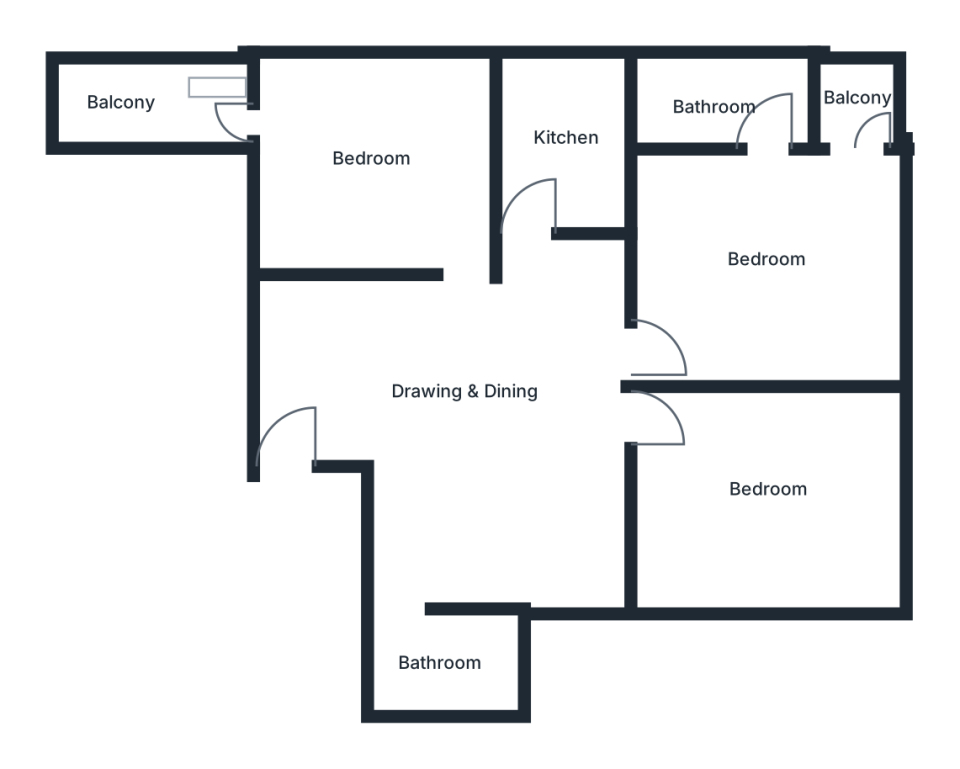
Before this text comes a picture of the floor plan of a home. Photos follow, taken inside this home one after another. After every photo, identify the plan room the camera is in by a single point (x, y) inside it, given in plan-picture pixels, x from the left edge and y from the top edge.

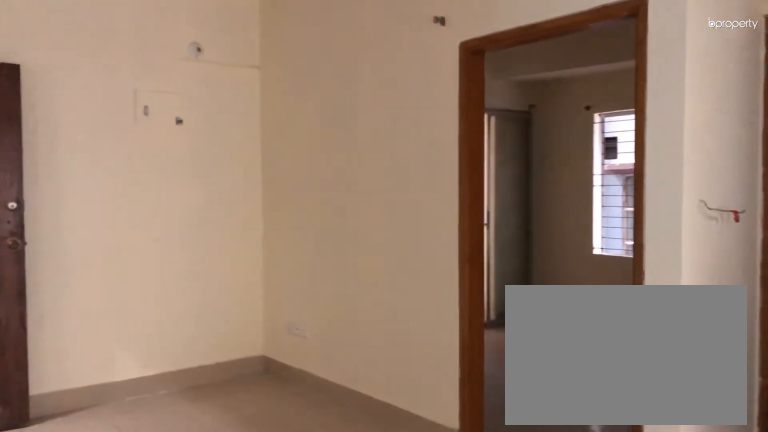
(462, 392)
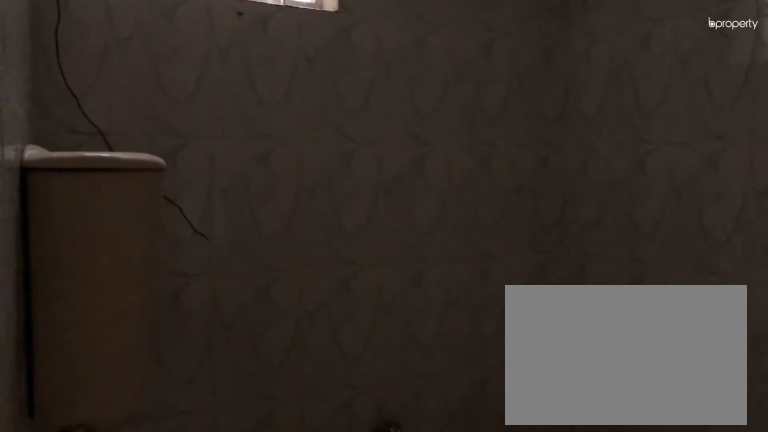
(441, 663)
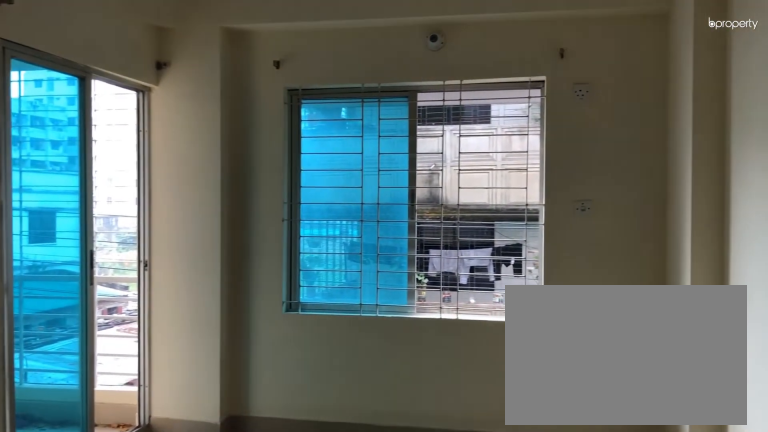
(770, 256)
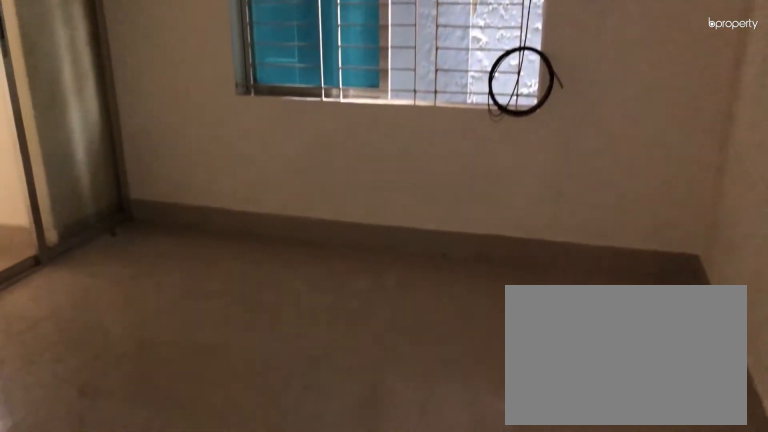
(369, 157)
